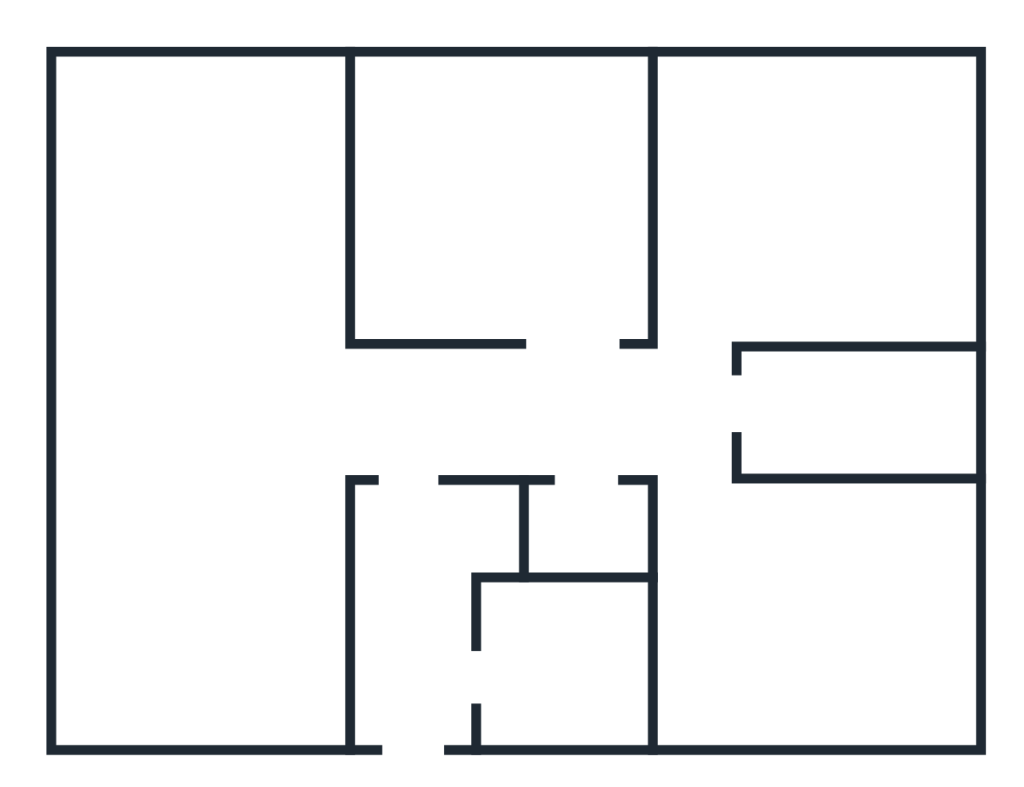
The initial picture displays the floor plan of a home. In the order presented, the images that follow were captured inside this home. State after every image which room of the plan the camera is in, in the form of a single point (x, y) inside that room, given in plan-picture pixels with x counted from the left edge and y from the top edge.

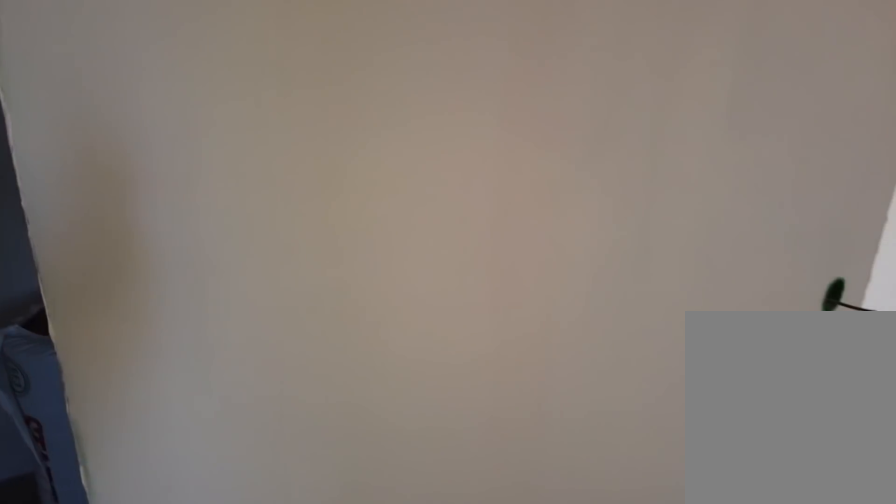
(601, 437)
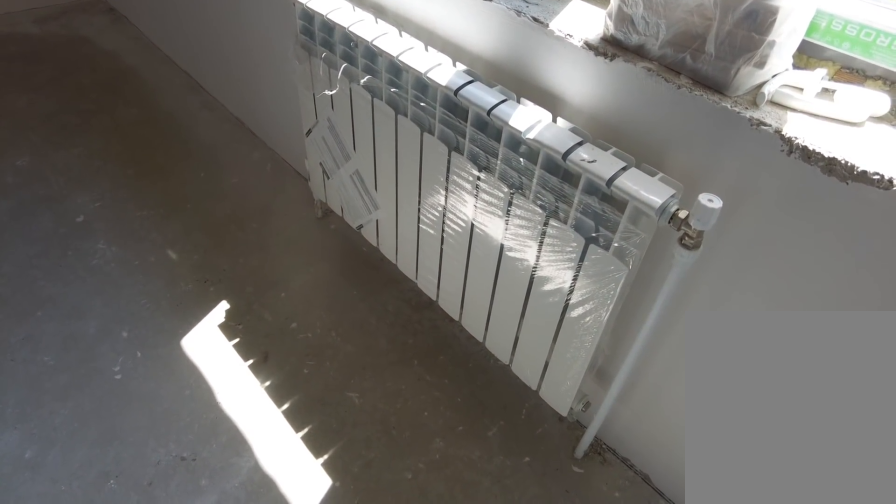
(747, 647)
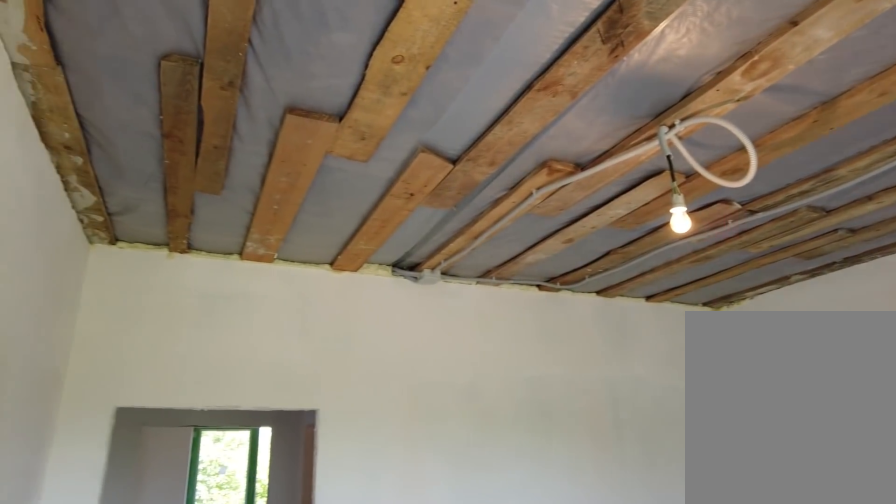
(747, 647)
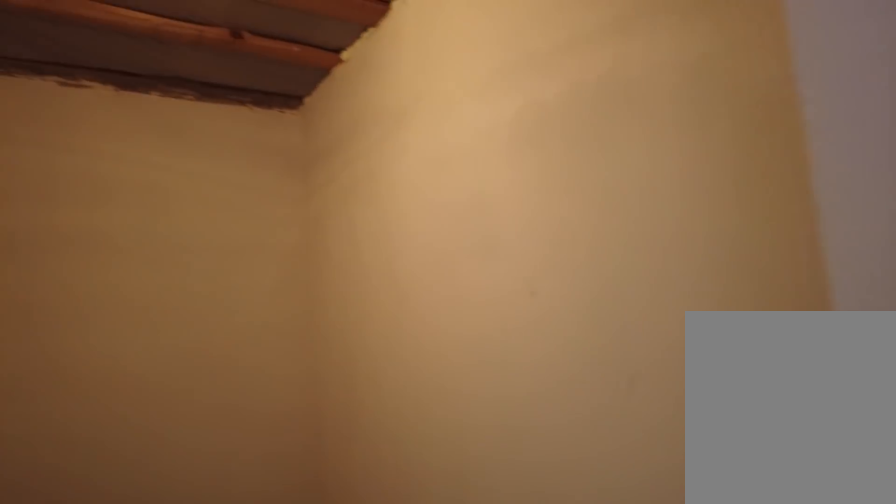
(694, 422)
